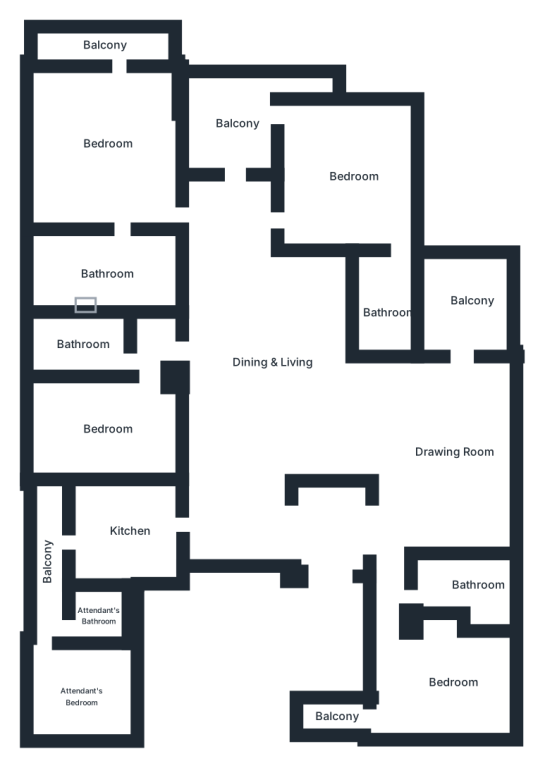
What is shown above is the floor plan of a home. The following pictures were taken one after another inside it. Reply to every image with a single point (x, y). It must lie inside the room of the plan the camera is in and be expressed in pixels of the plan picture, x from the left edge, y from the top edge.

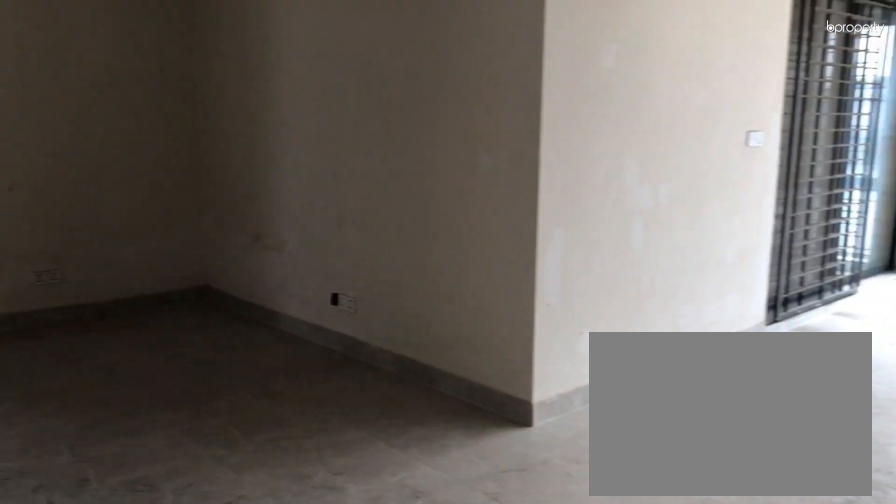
(263, 370)
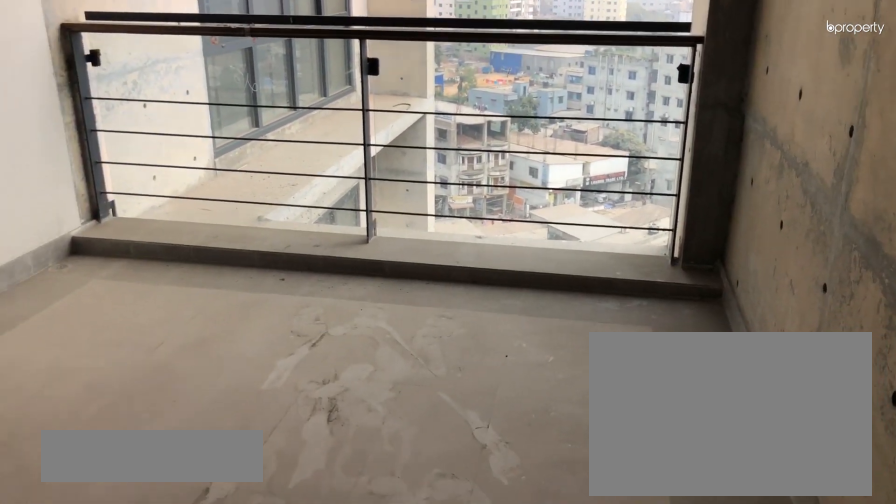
(463, 301)
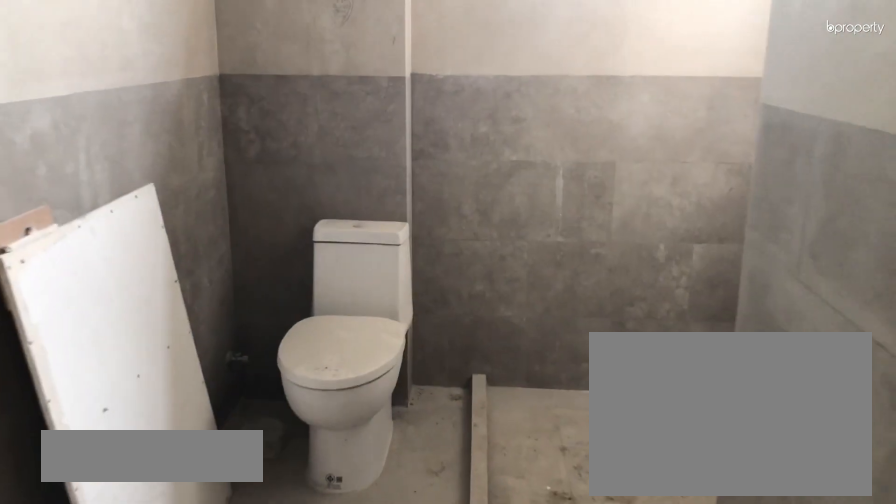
(430, 584)
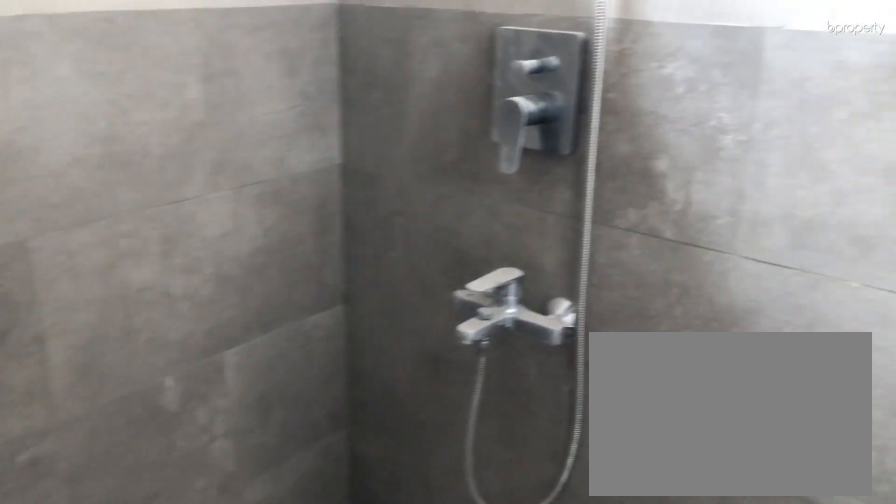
(476, 587)
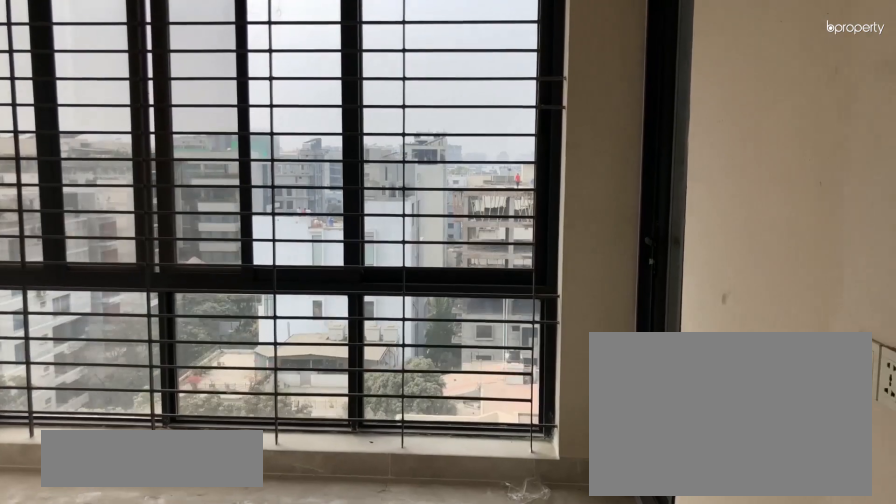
(447, 682)
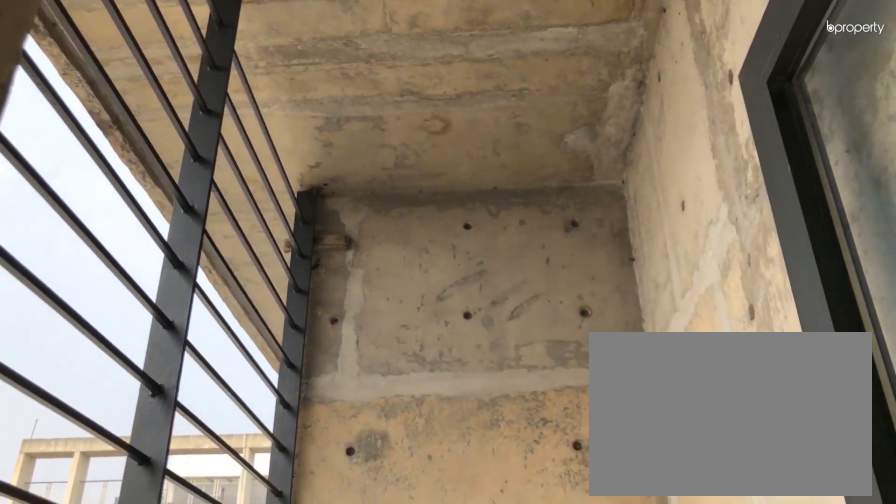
(324, 710)
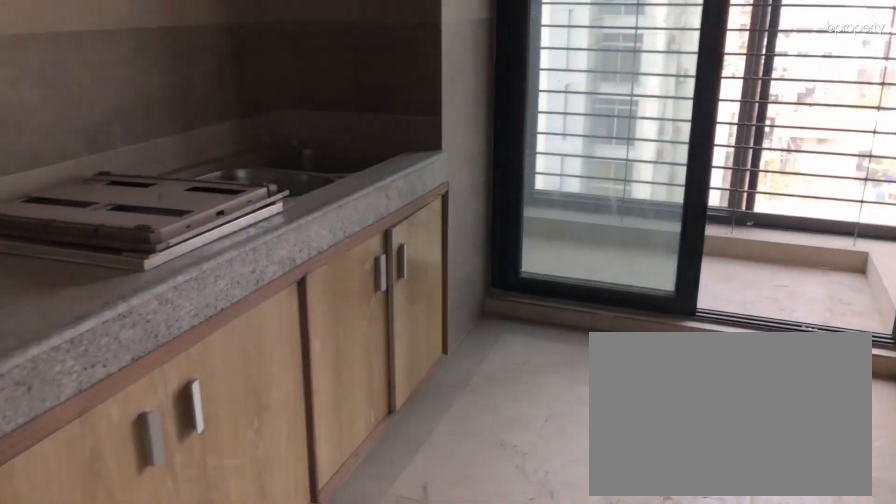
(118, 531)
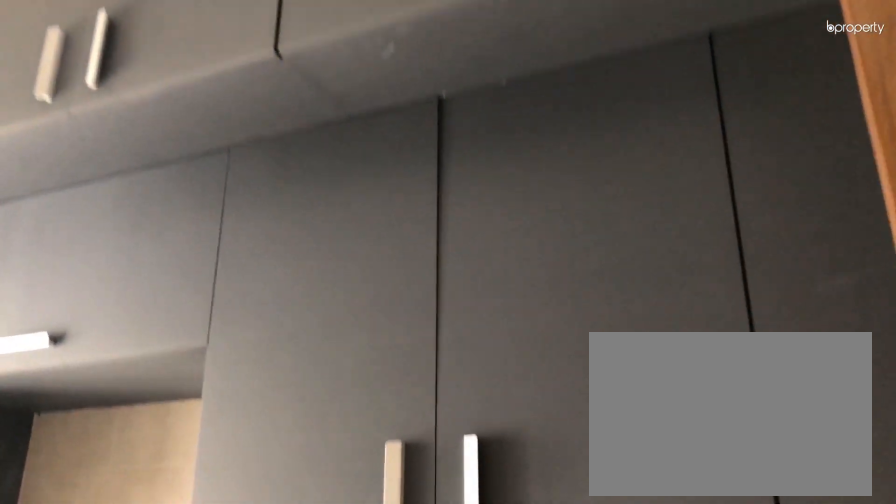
(118, 531)
